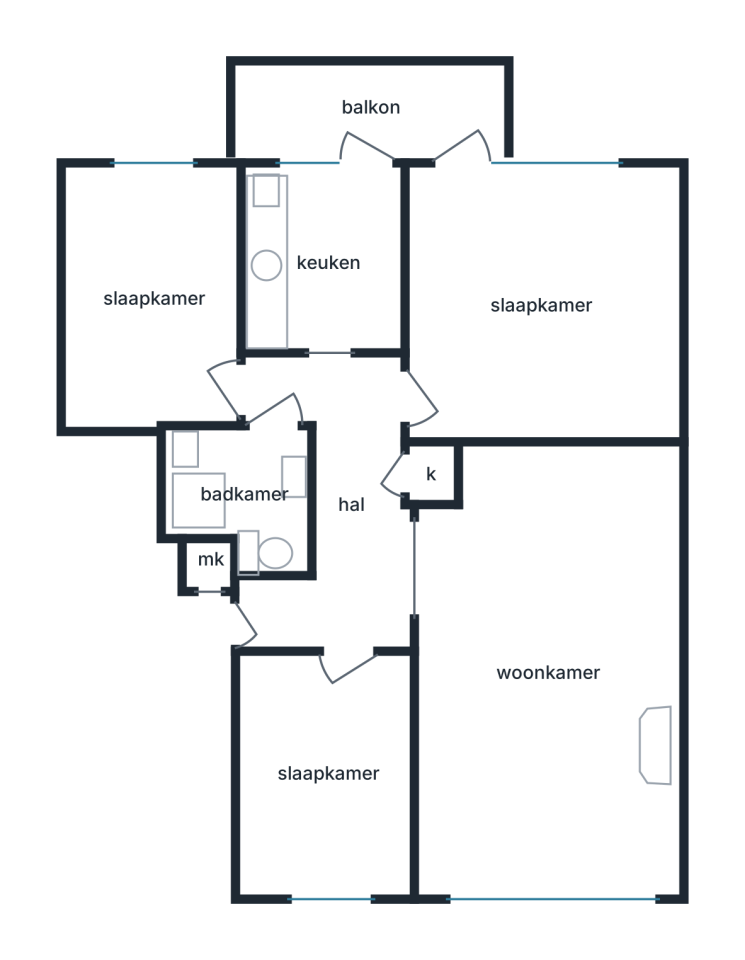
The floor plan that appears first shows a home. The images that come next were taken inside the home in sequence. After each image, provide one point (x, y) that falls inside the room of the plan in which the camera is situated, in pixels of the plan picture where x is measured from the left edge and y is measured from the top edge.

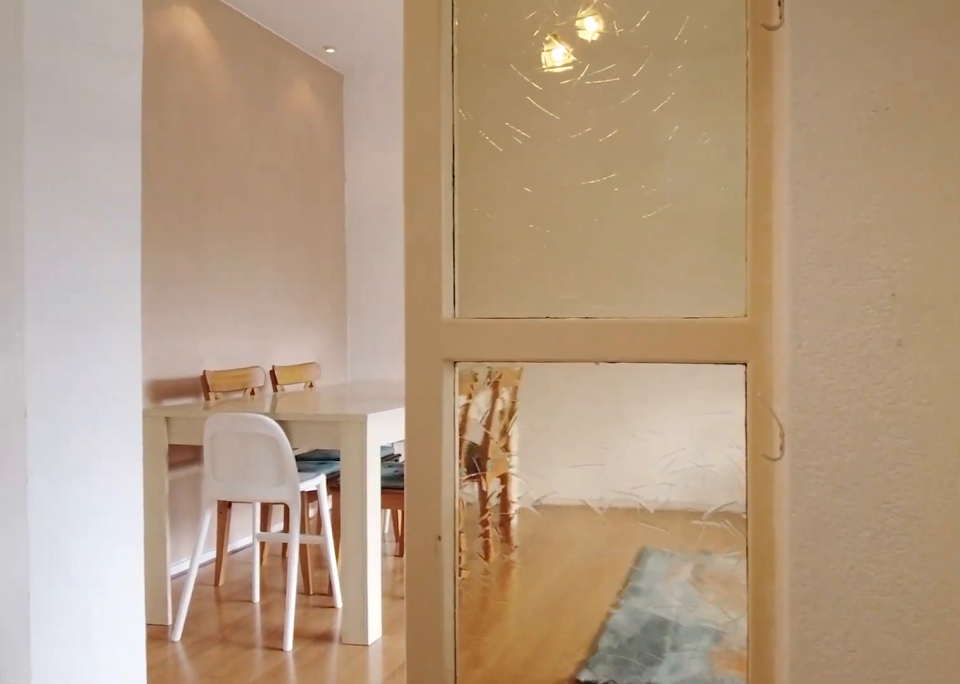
(339, 503)
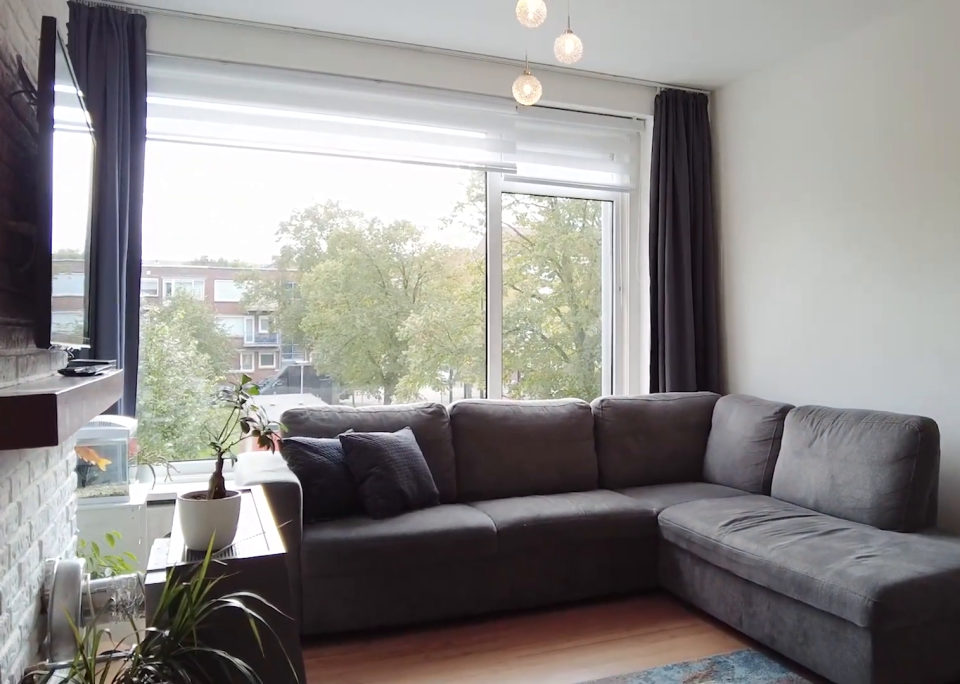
(547, 670)
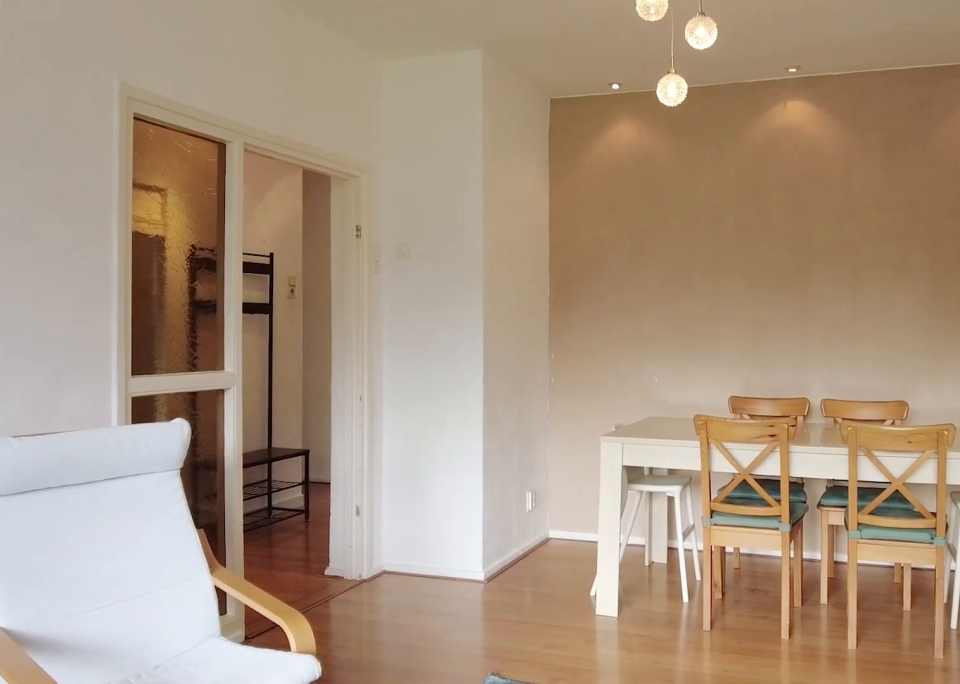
(547, 670)
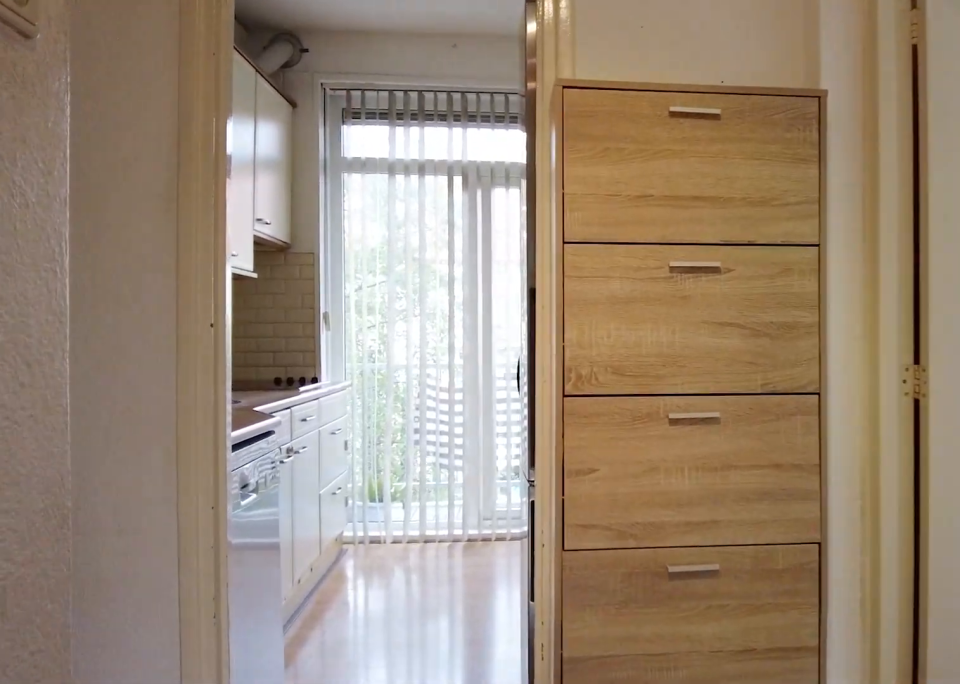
(339, 503)
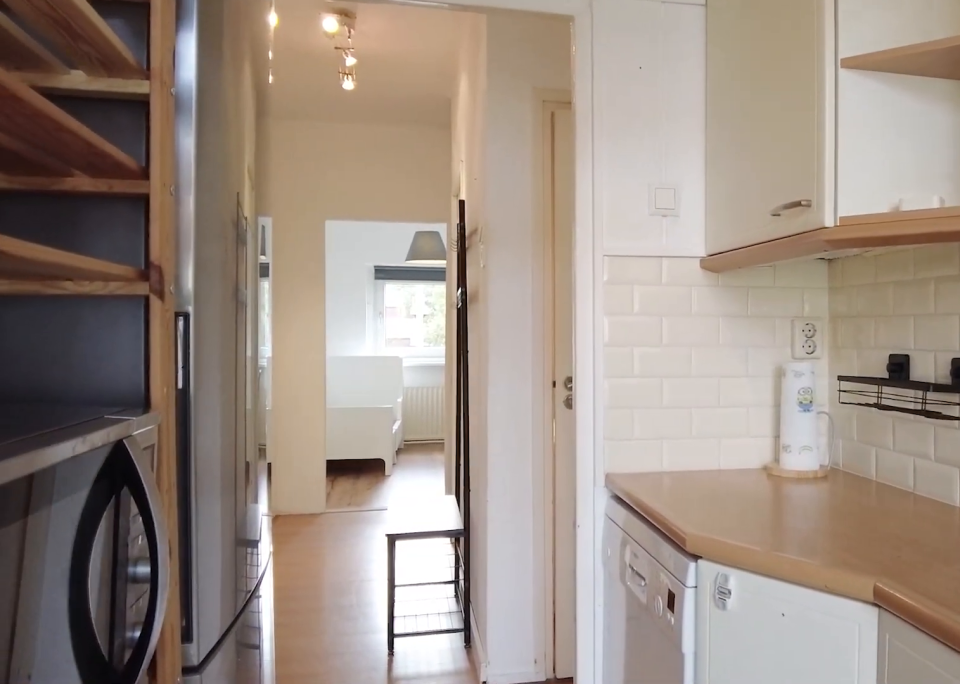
(325, 263)
